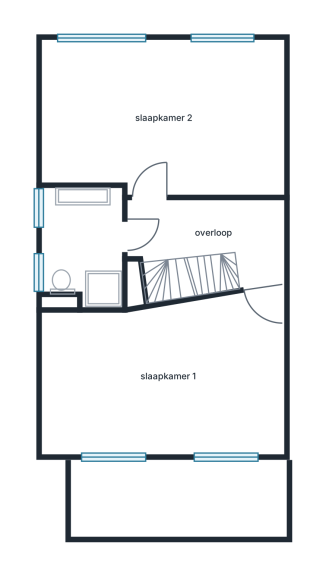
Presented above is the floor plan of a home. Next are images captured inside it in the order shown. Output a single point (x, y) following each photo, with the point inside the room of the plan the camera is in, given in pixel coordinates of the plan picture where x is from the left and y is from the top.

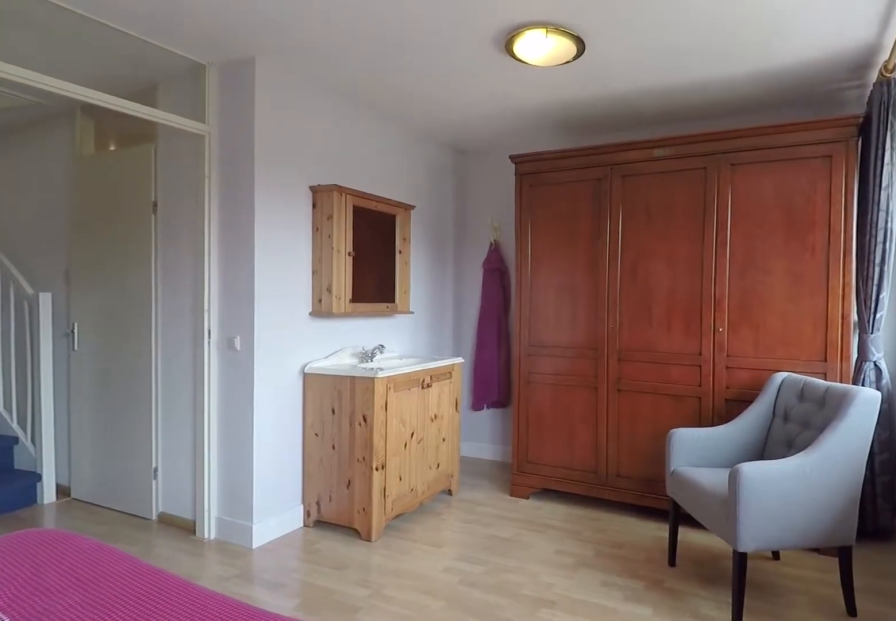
(165, 116)
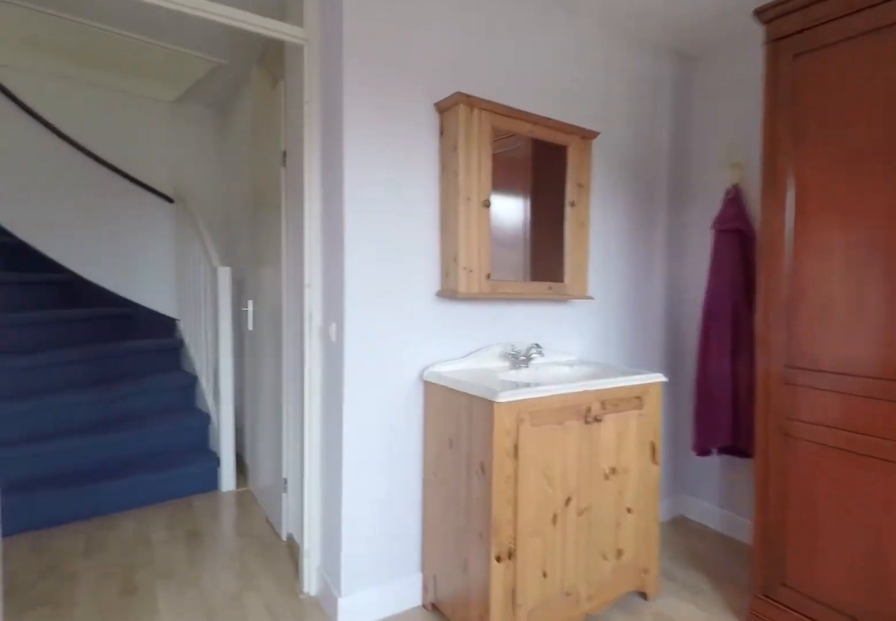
(165, 116)
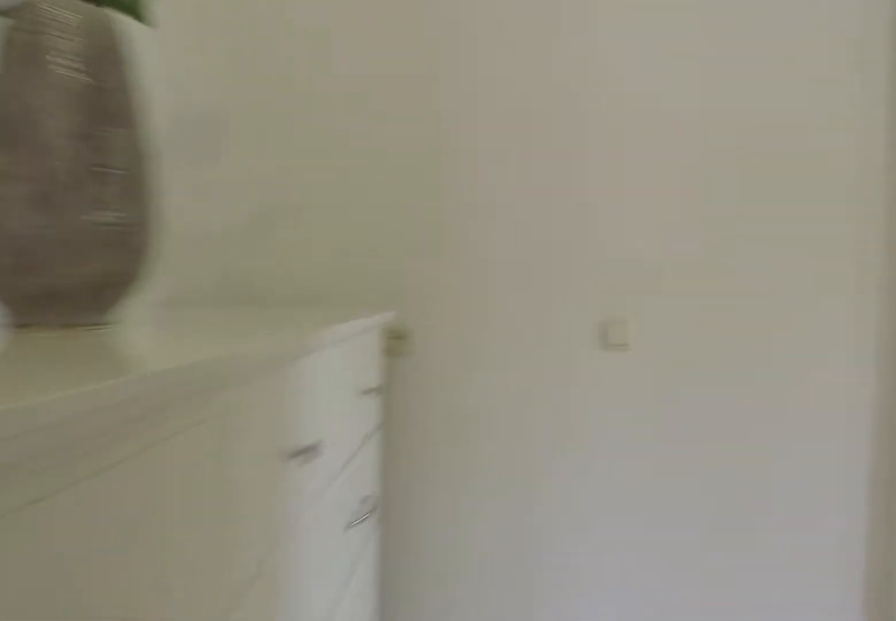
(208, 234)
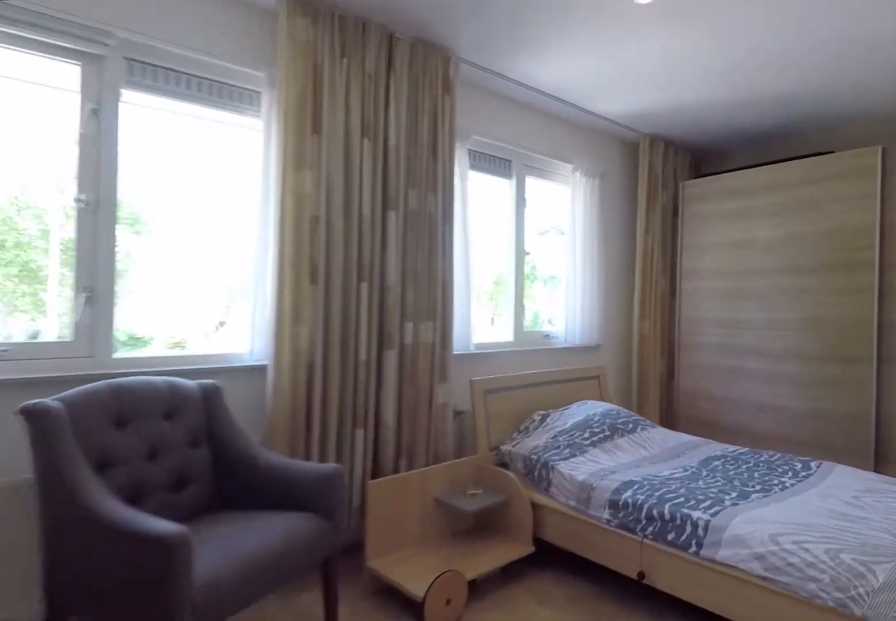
(171, 364)
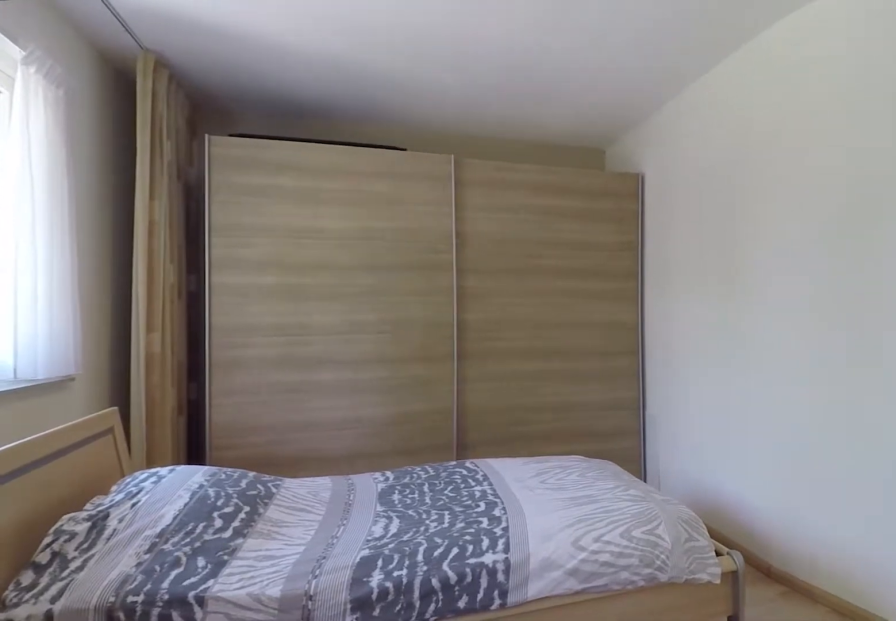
(171, 364)
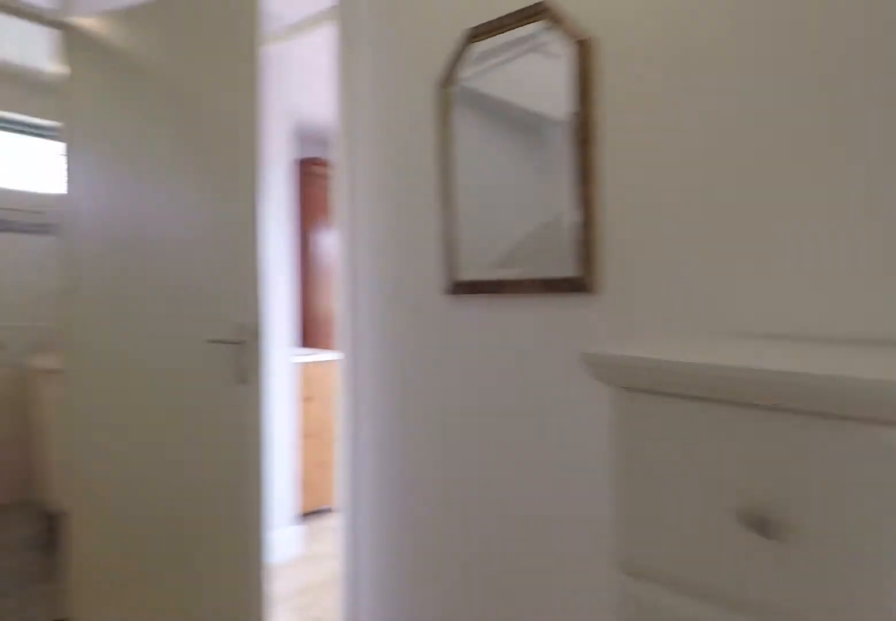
(207, 235)
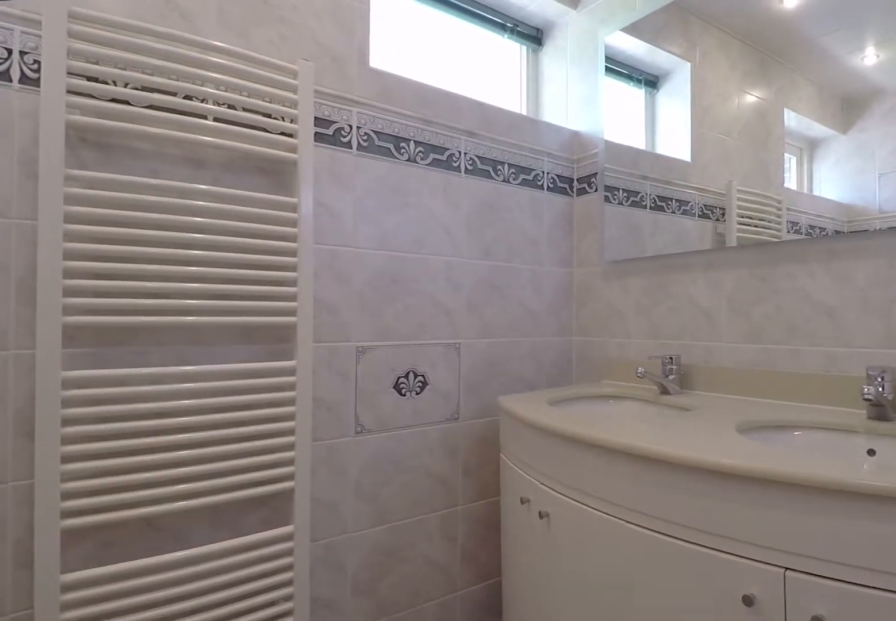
(85, 244)
